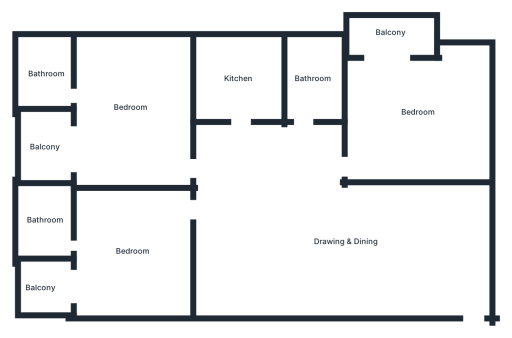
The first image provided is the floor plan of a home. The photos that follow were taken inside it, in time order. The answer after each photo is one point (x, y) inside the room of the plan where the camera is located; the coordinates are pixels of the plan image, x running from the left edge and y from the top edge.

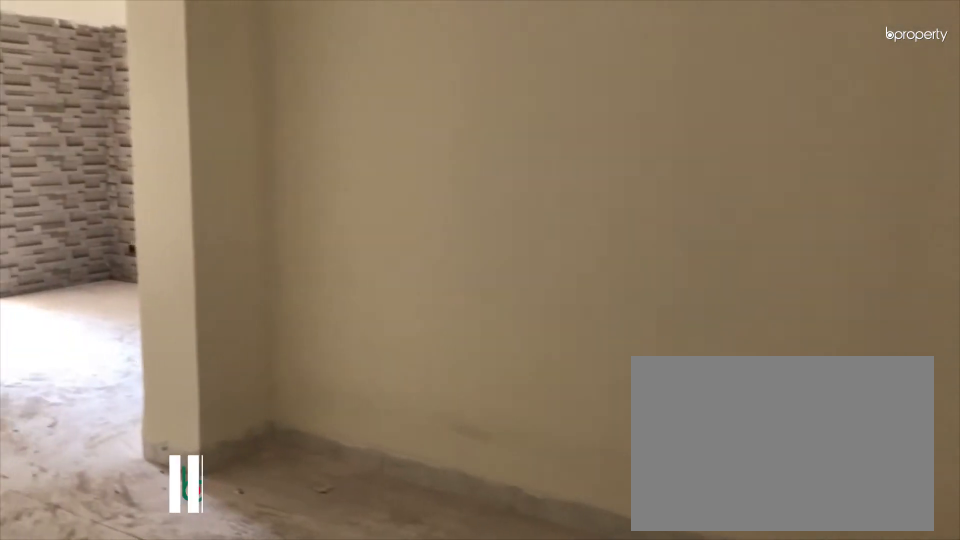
(345, 240)
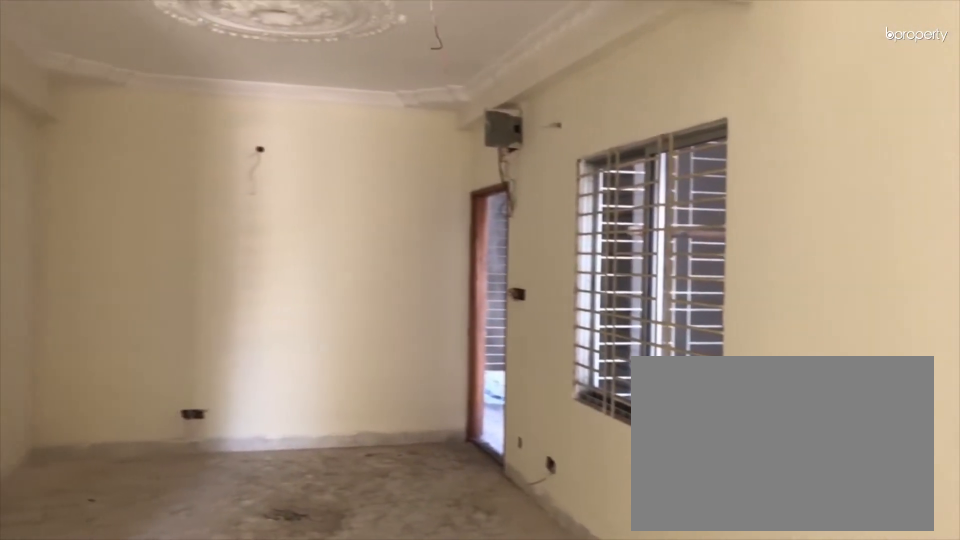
(345, 240)
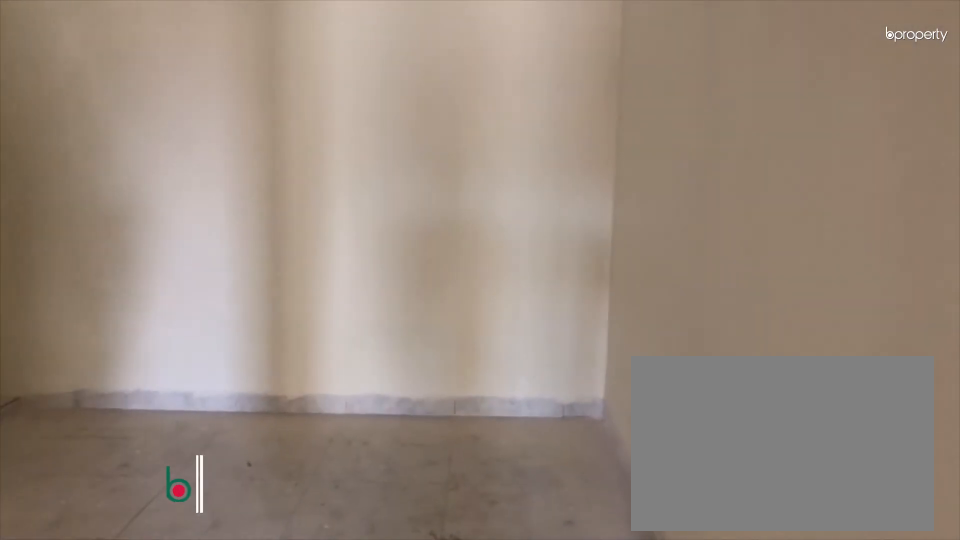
(419, 113)
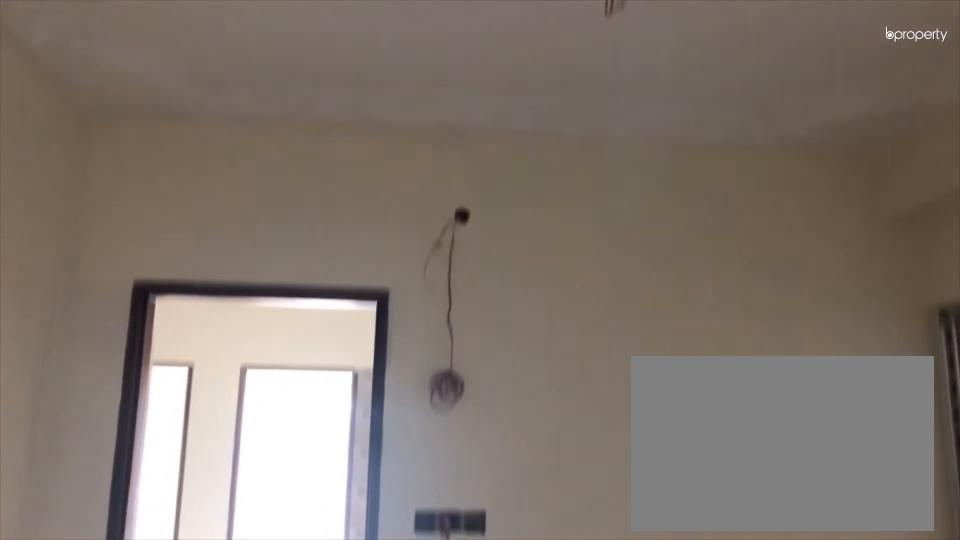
(419, 113)
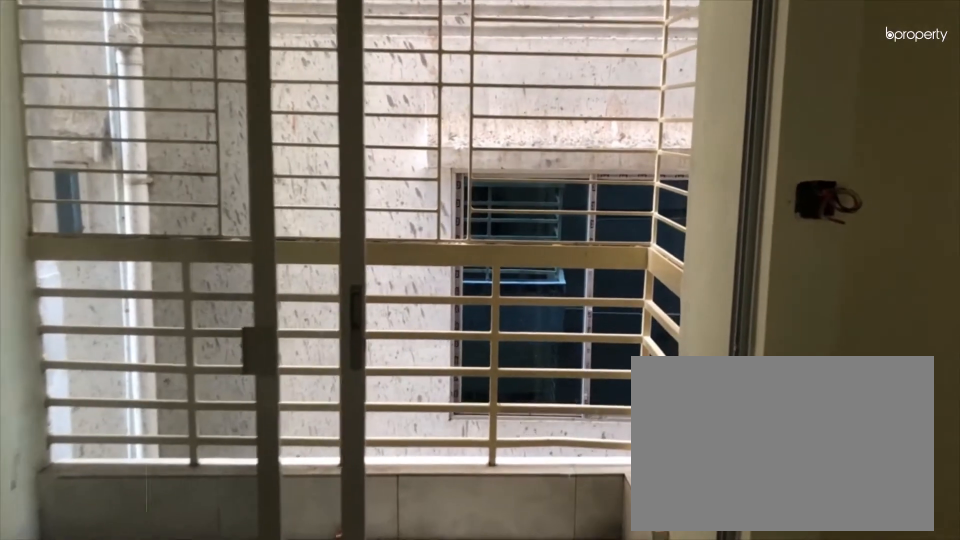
(390, 34)
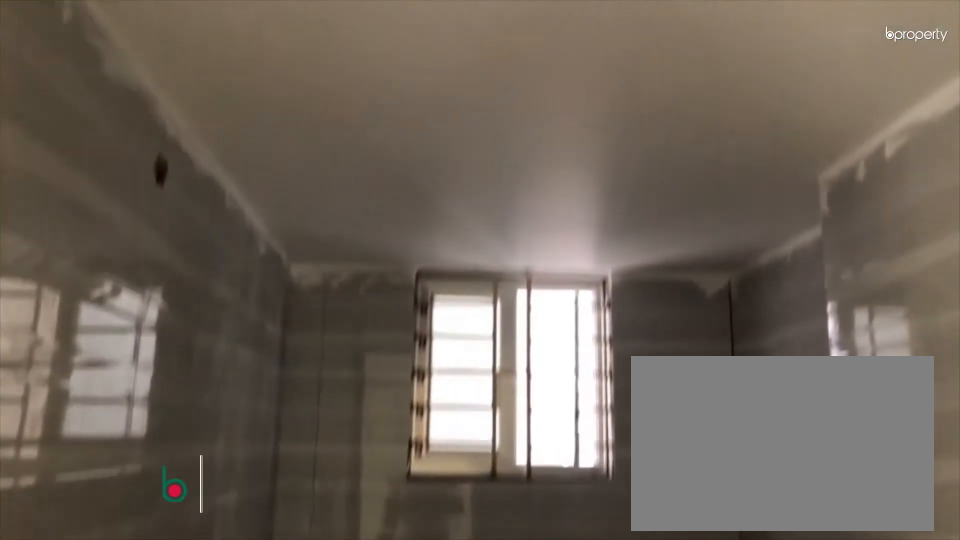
(313, 79)
